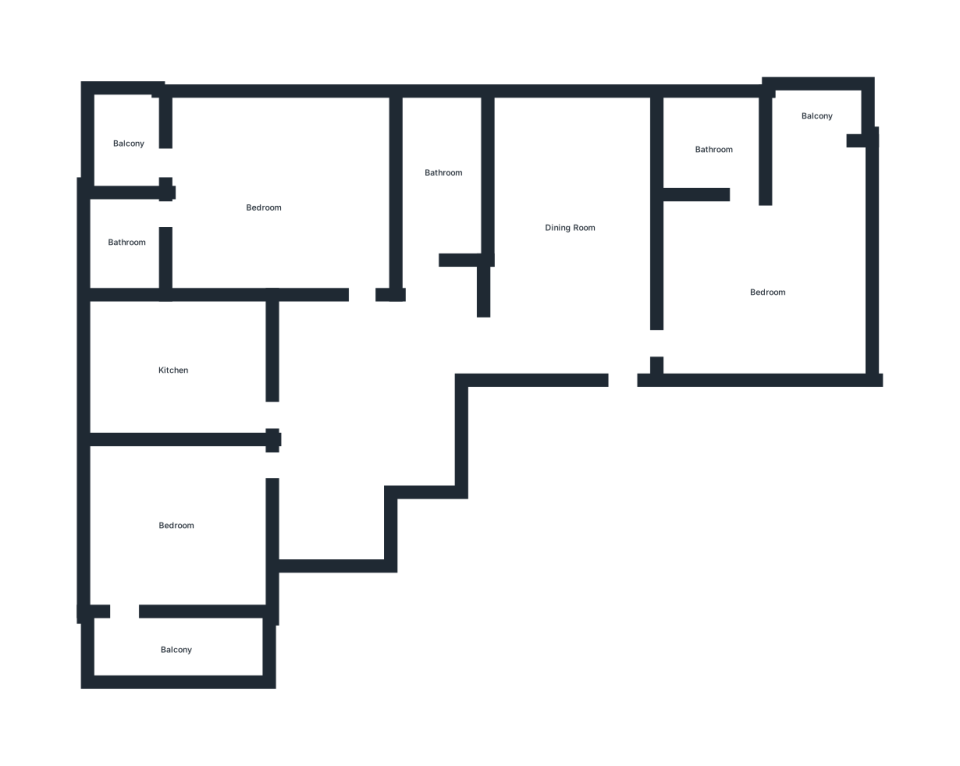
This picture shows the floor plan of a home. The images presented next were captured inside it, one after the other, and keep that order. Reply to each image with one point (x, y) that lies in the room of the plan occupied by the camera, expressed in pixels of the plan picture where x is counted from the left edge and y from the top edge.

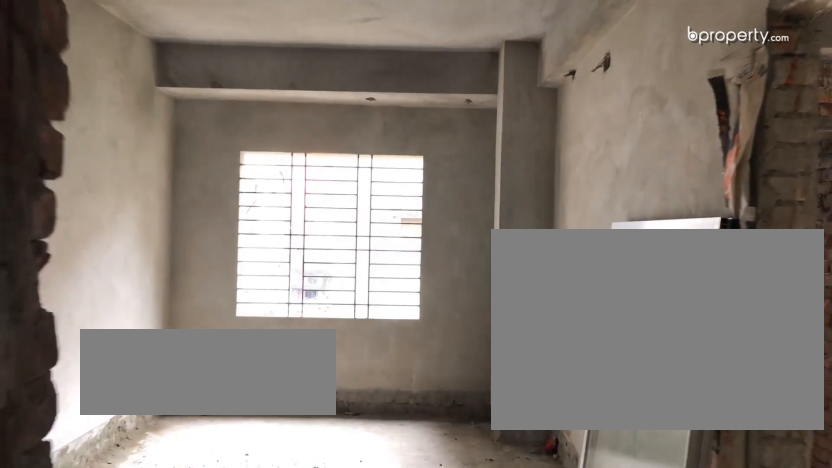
(576, 226)
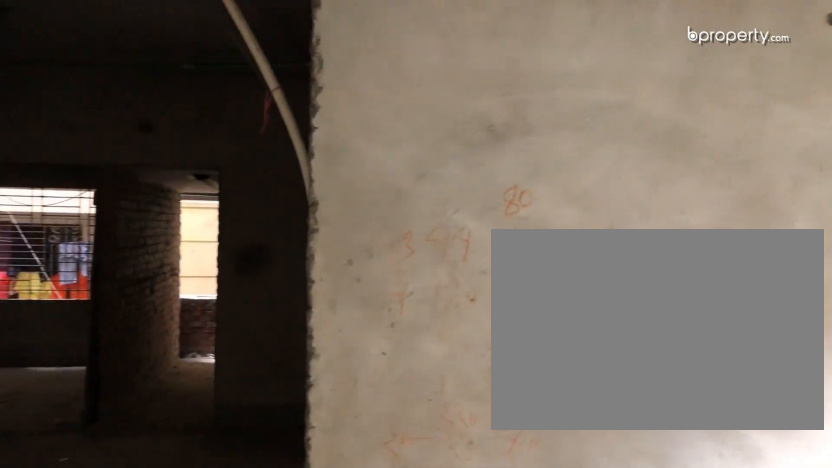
(576, 226)
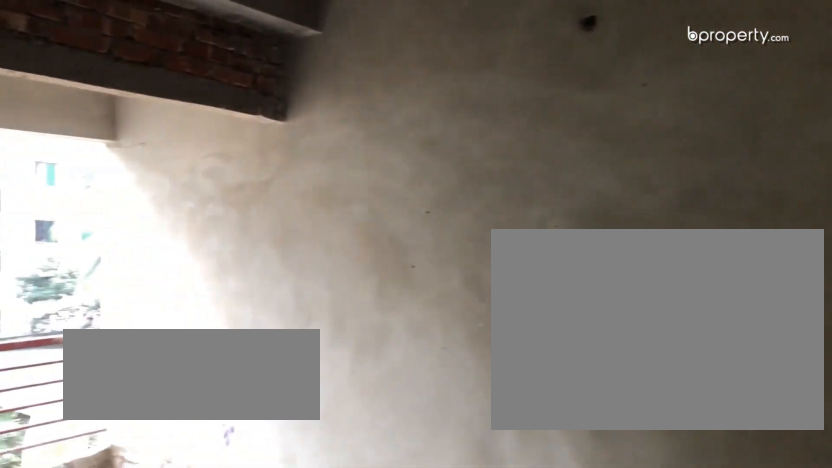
(754, 284)
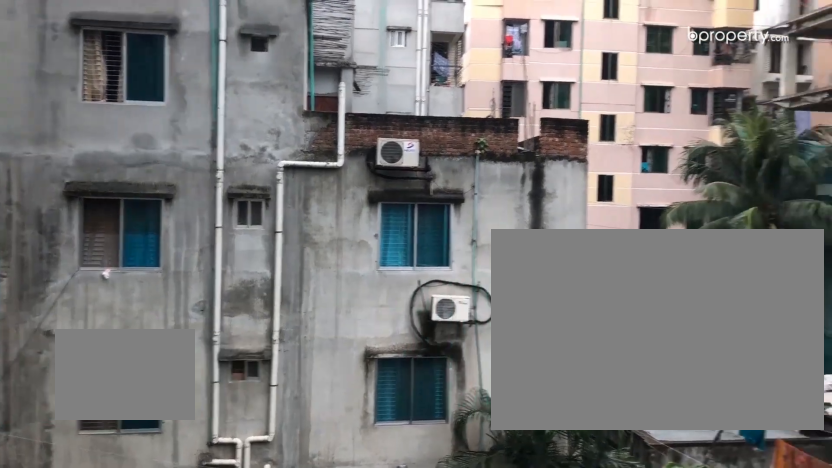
(813, 128)
